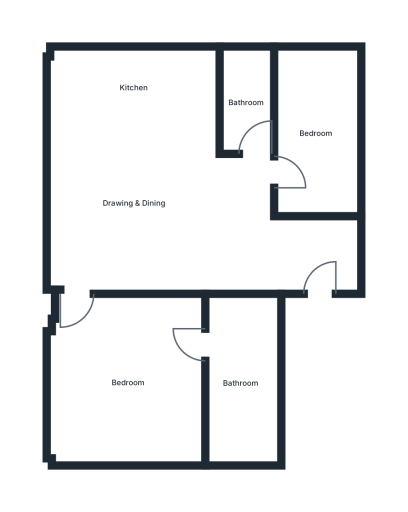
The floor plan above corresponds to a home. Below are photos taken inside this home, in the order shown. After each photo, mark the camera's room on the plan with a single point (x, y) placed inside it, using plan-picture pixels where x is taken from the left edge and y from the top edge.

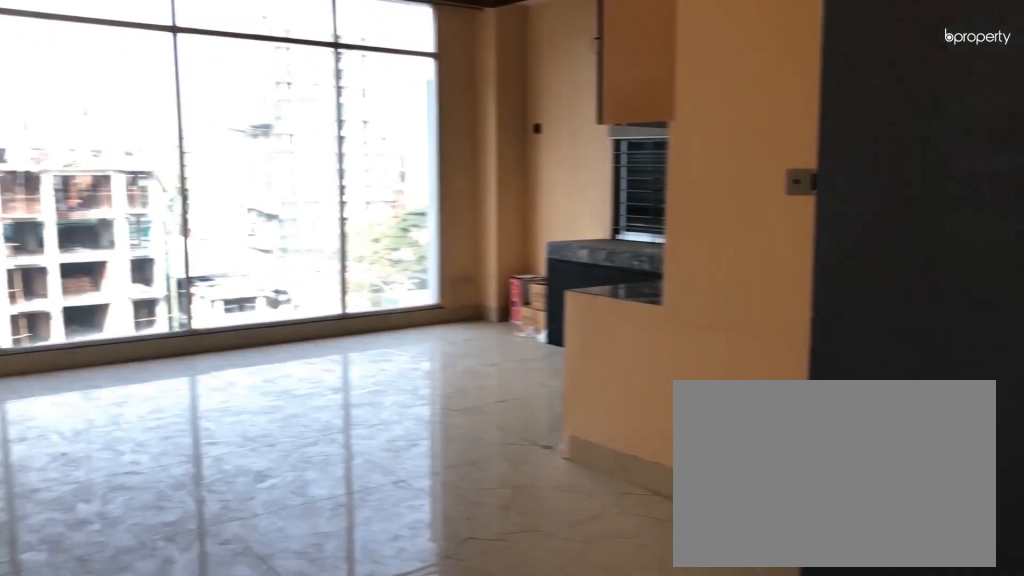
(274, 258)
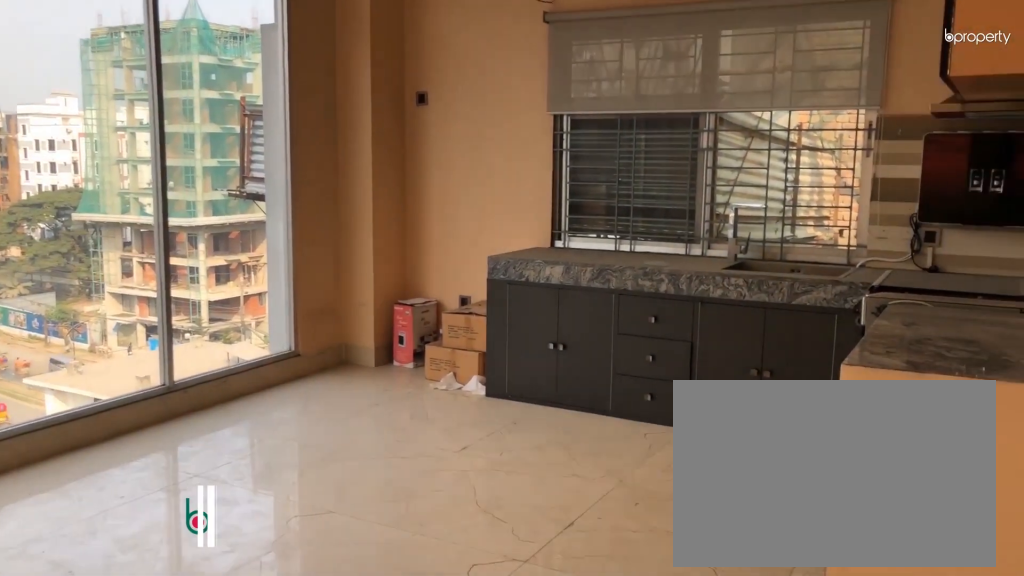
(134, 205)
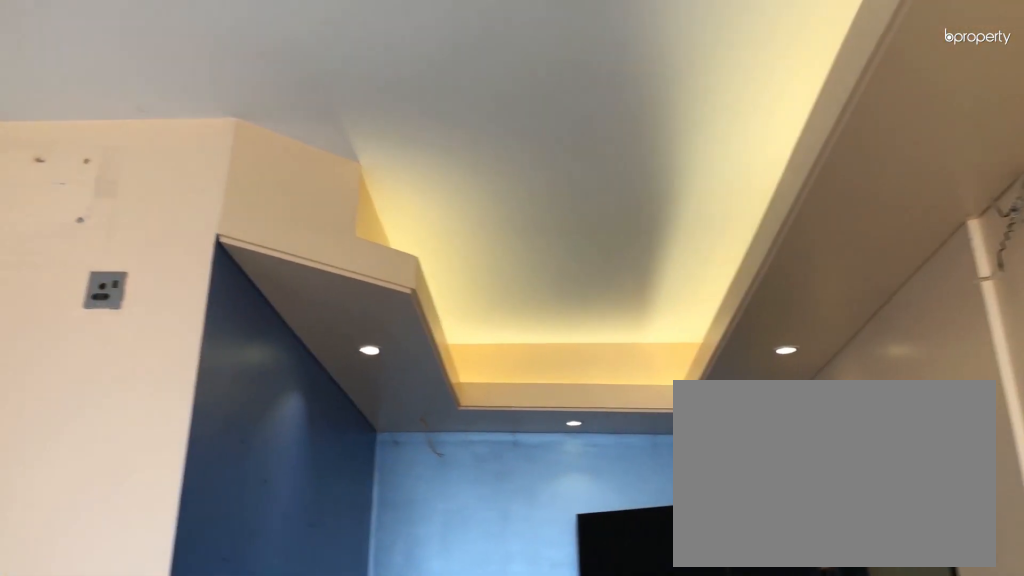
(134, 205)
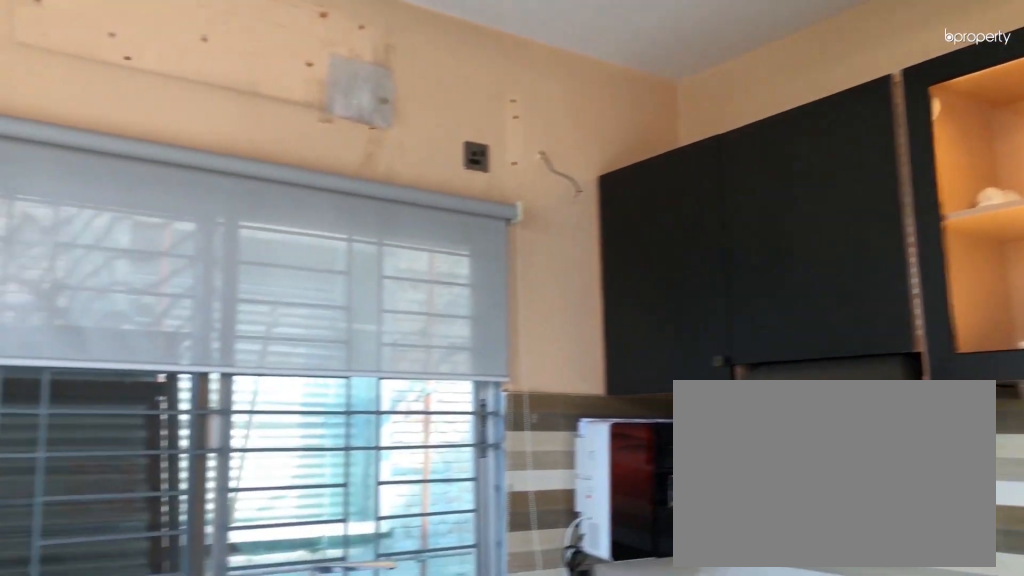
(134, 86)
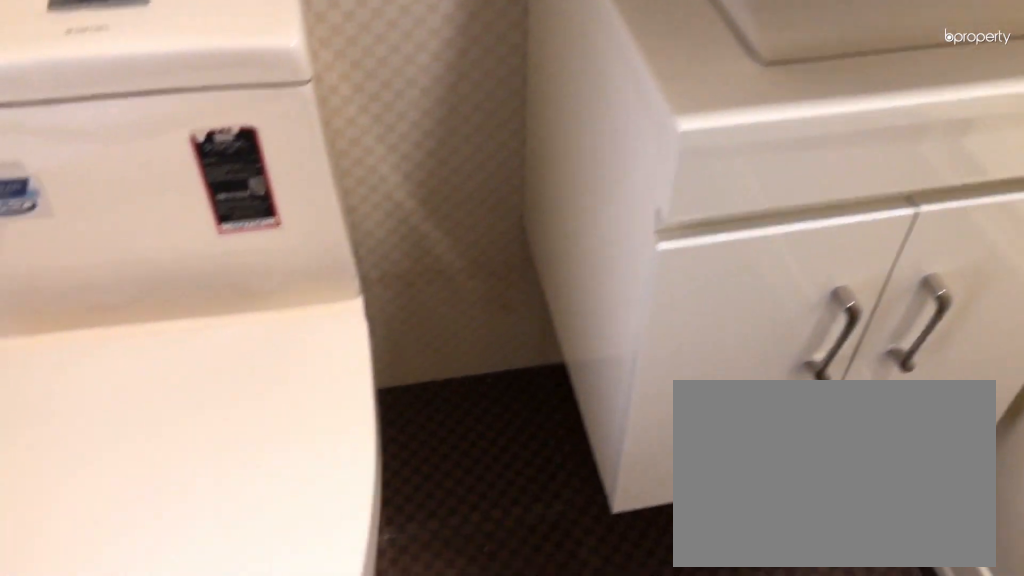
(247, 102)
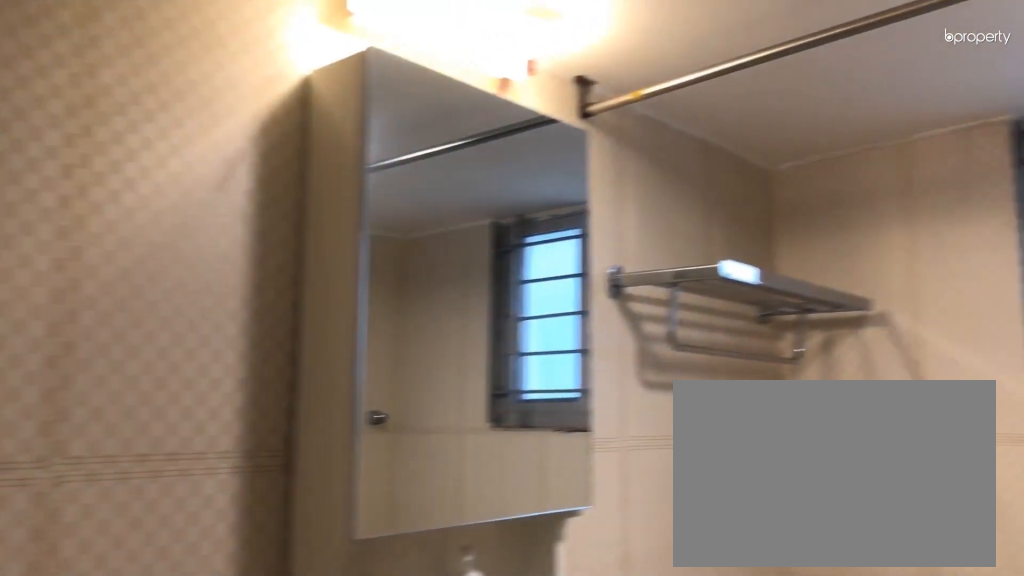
(247, 102)
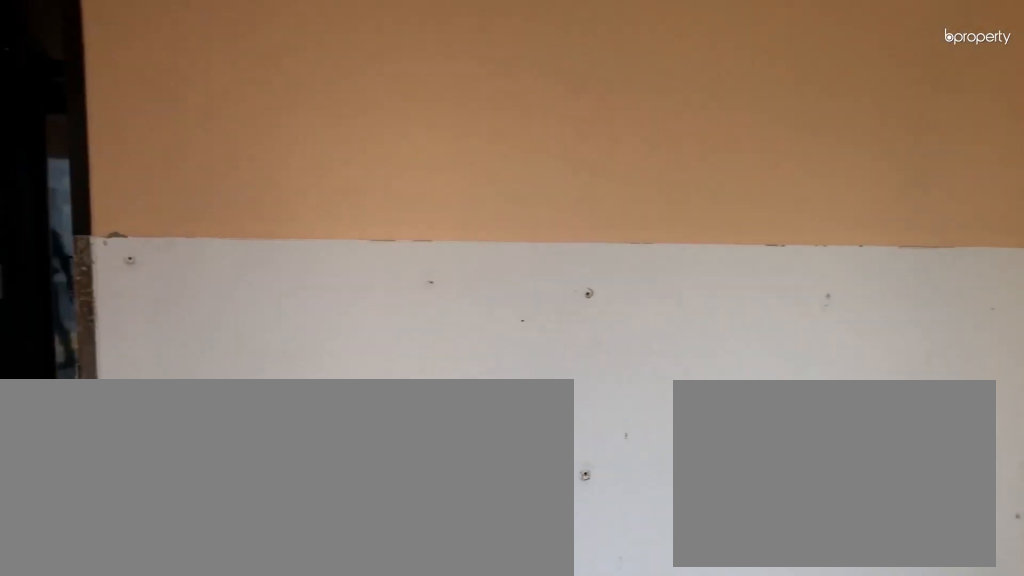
(130, 381)
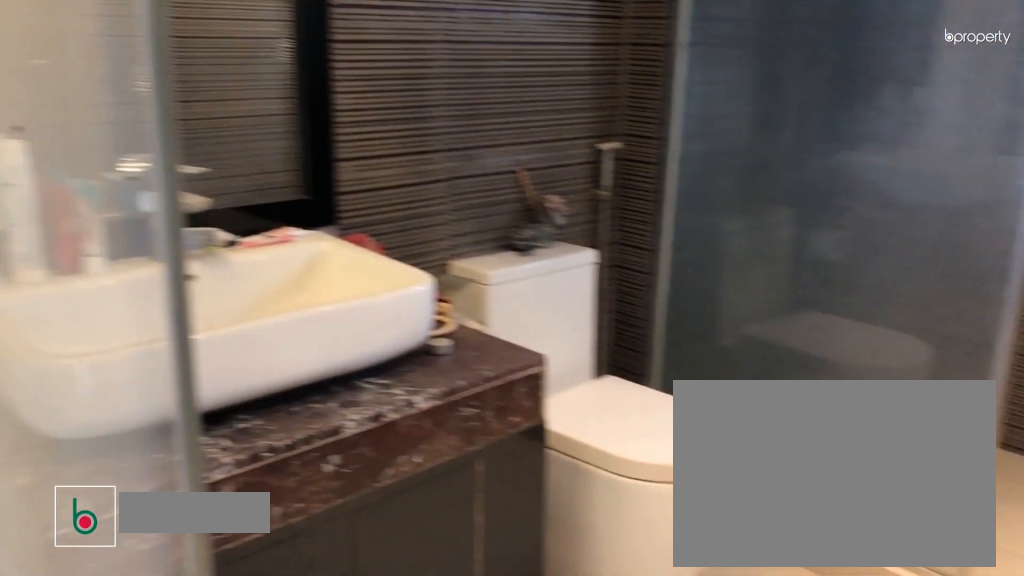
(243, 381)
